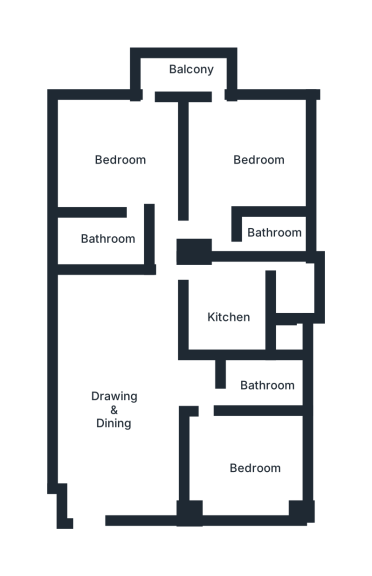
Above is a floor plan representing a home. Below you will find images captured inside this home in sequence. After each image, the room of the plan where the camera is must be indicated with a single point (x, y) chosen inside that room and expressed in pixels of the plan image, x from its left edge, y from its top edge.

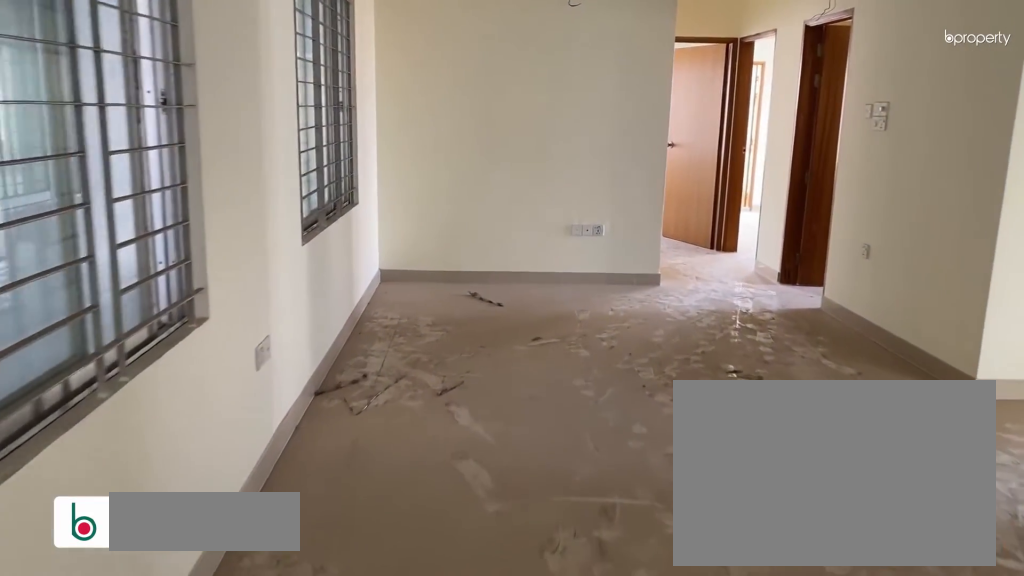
(127, 404)
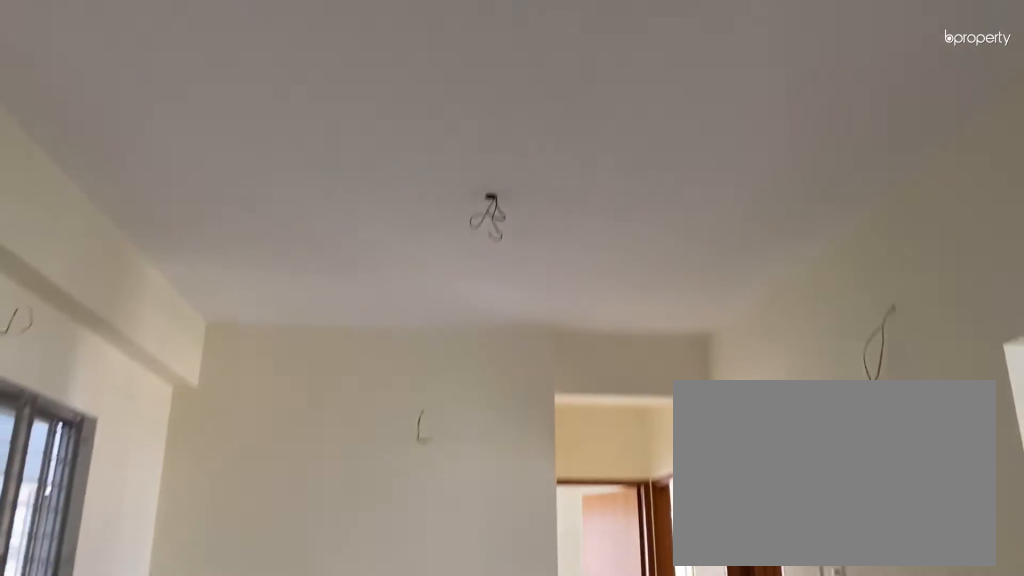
(127, 404)
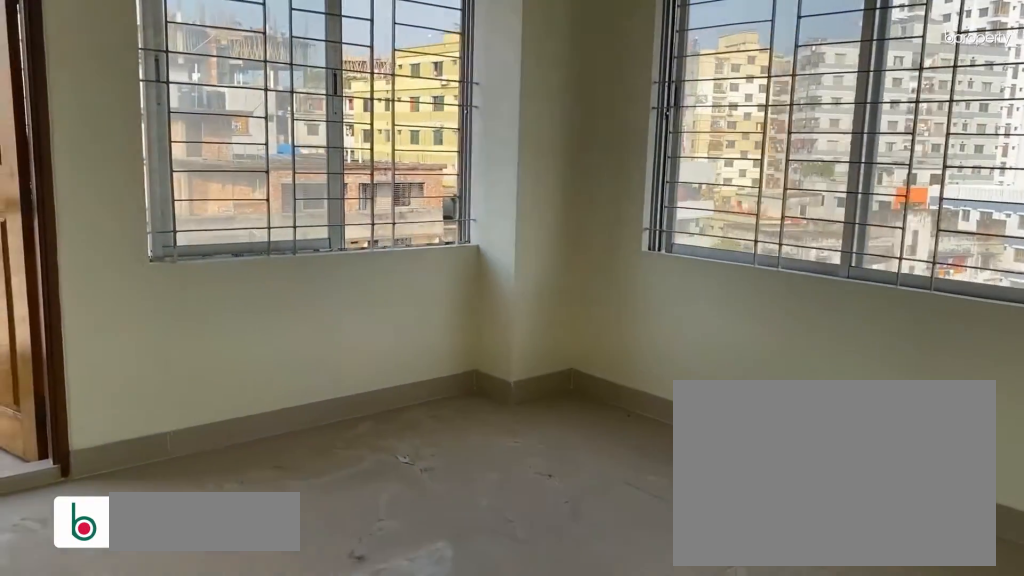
(260, 157)
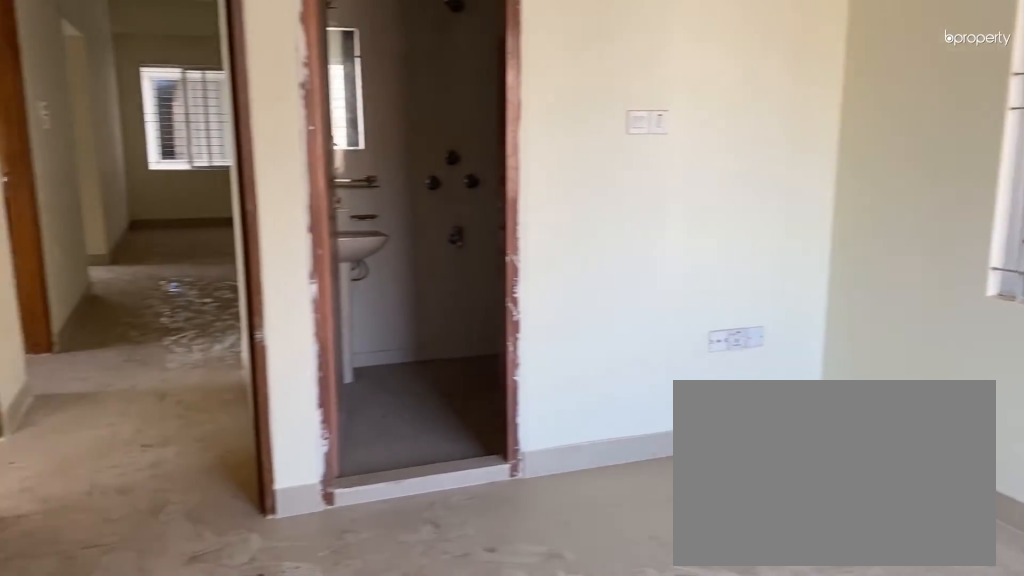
(120, 160)
